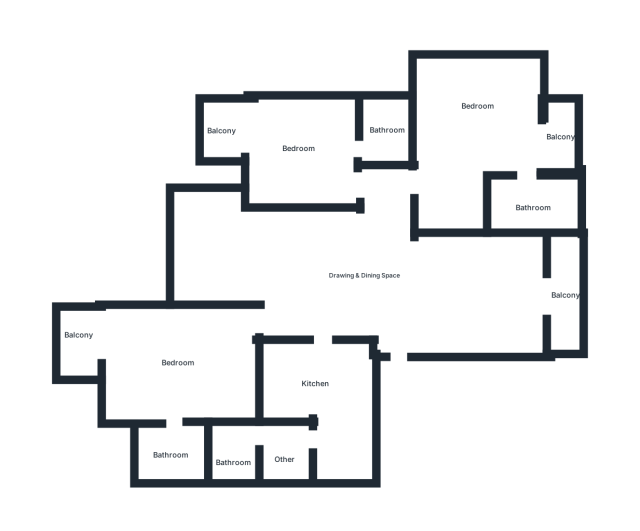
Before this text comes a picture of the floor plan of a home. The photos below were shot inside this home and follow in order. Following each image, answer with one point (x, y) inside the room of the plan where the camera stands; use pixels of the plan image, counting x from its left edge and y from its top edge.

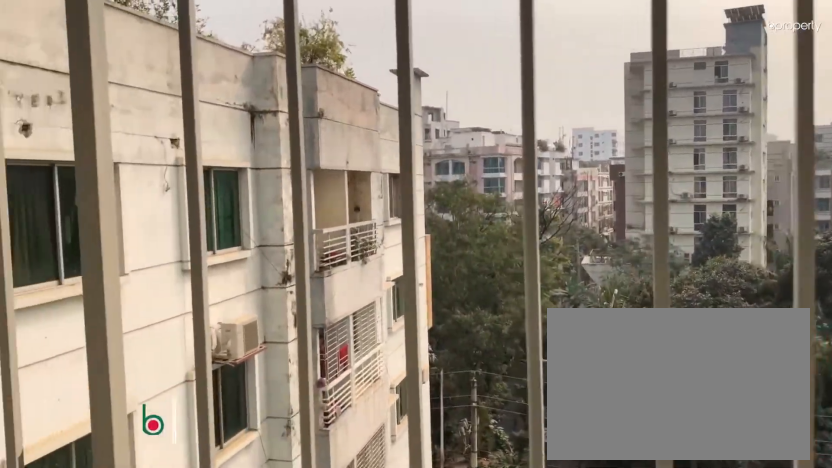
(561, 137)
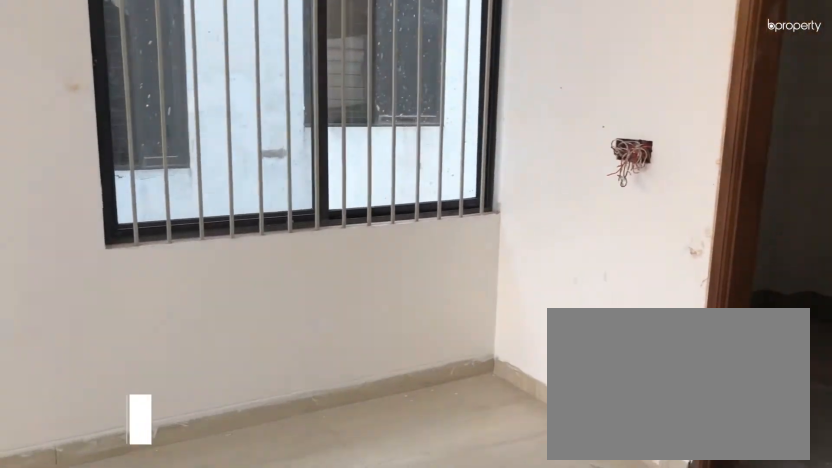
(275, 151)
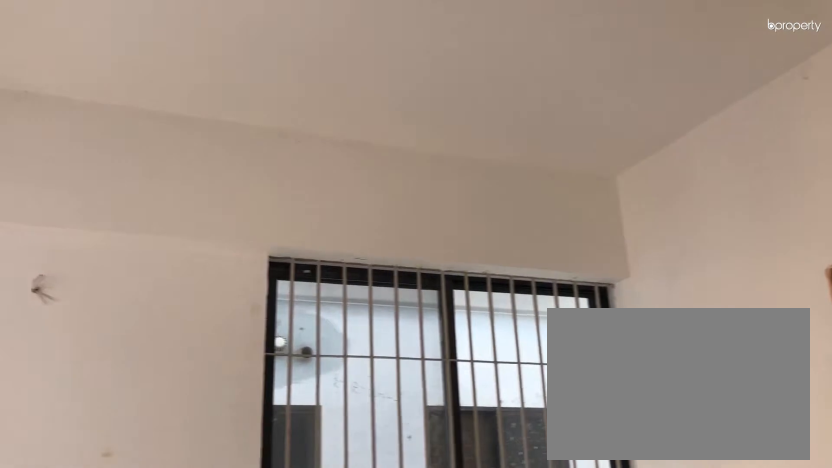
(275, 151)
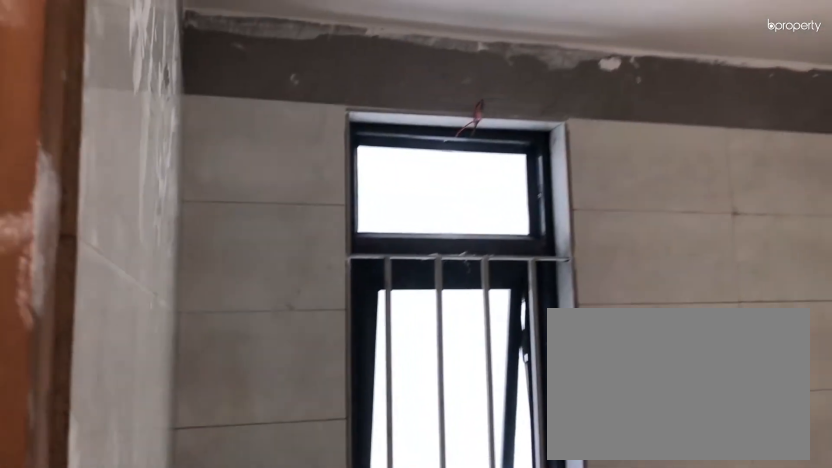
(387, 134)
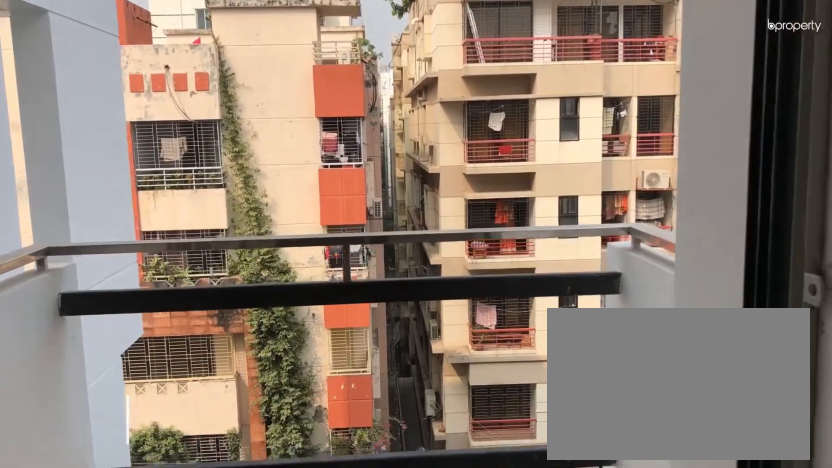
(262, 139)
